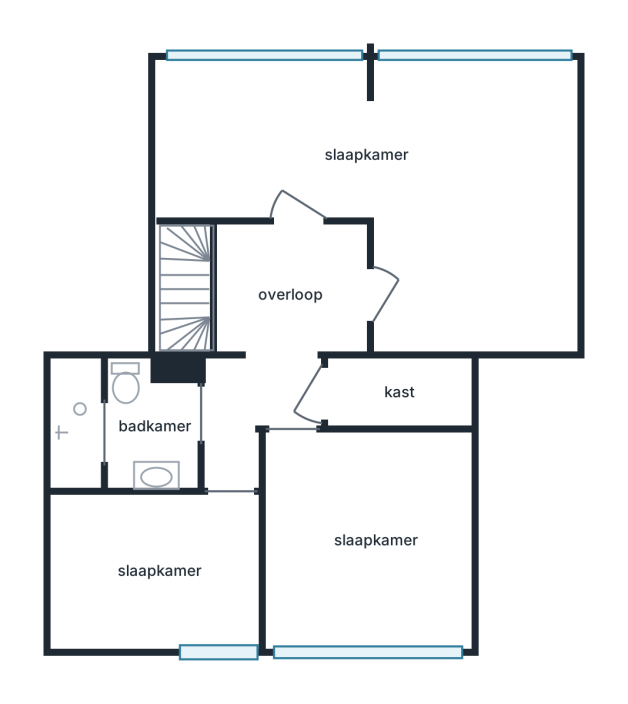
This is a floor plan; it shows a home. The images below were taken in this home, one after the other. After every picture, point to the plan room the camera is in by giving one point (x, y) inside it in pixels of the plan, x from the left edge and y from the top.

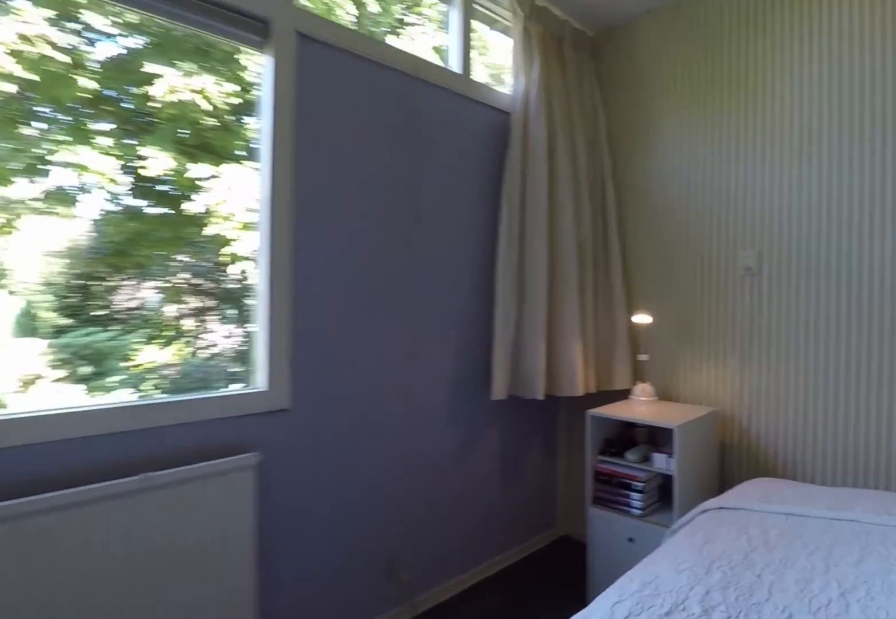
(394, 174)
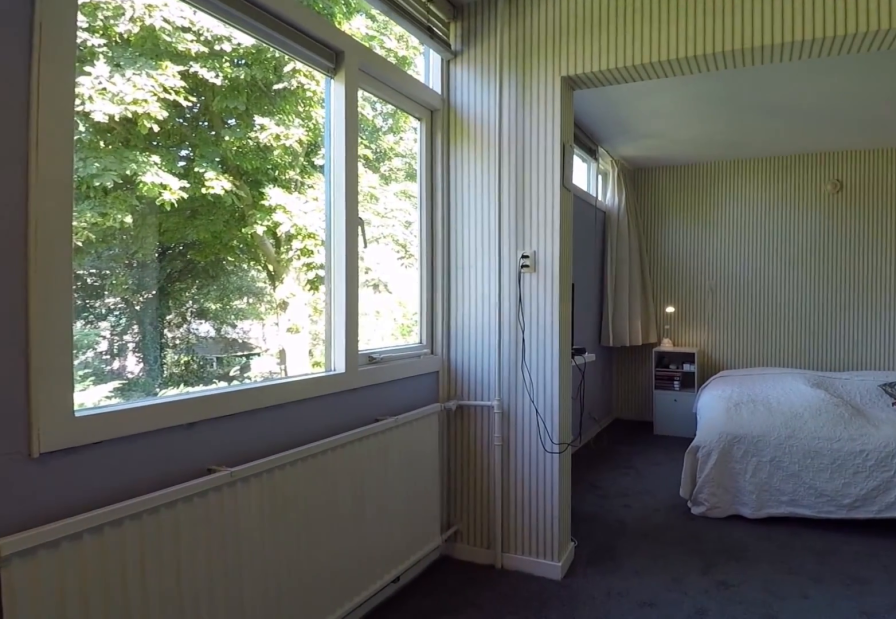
(394, 174)
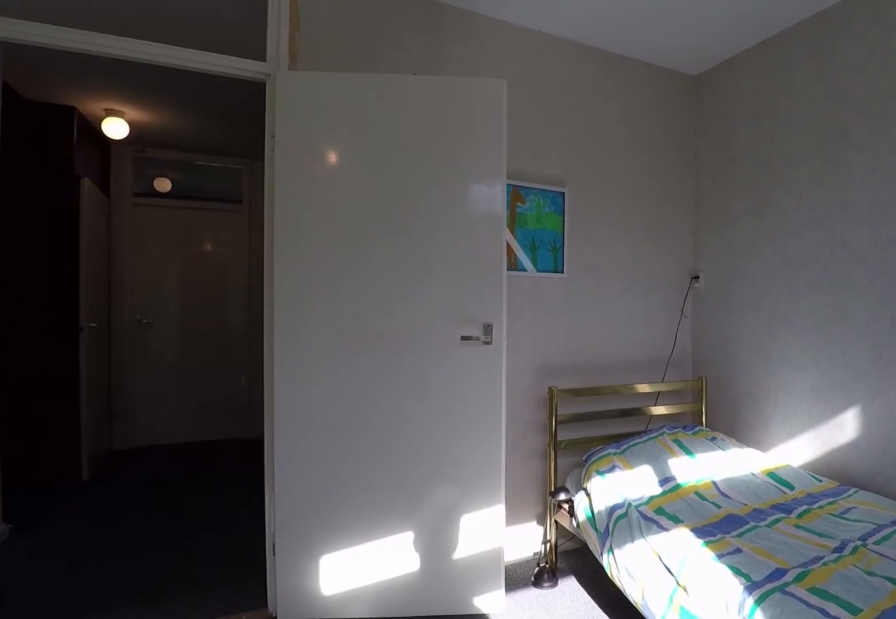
(364, 536)
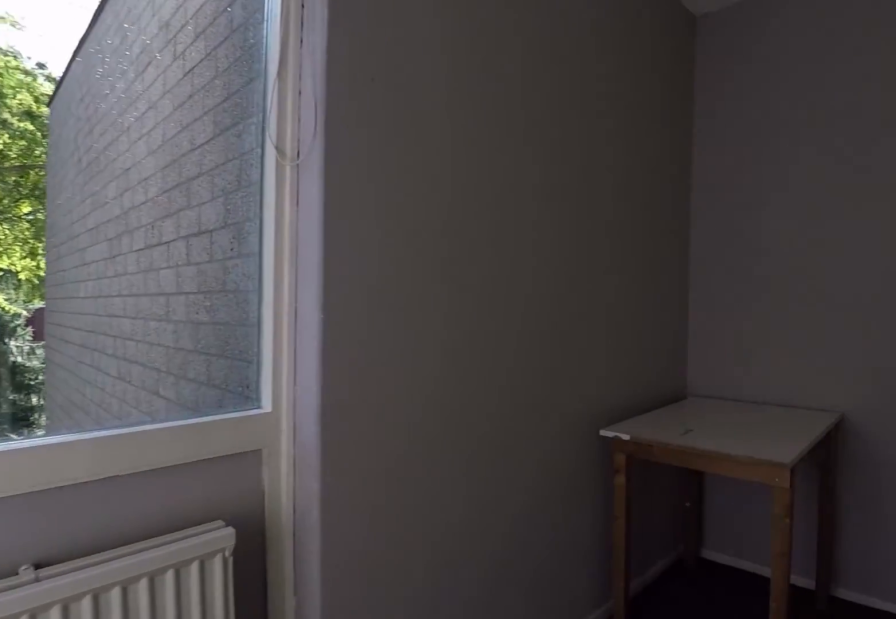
(156, 569)
